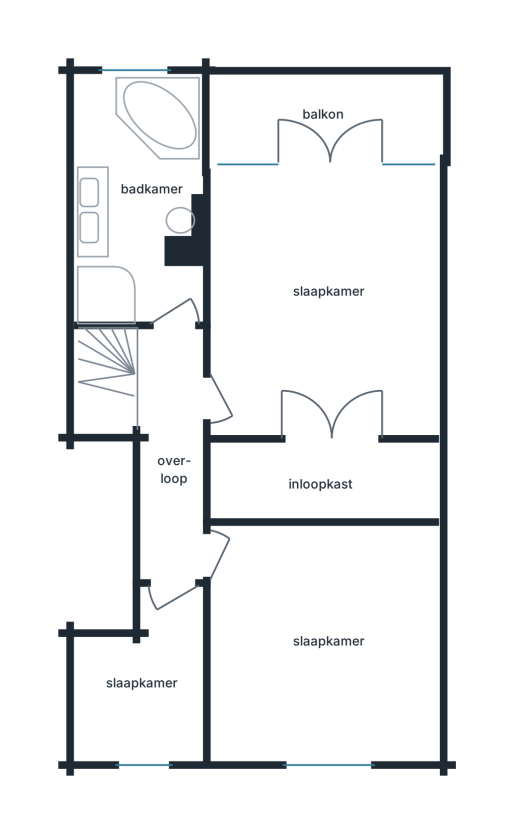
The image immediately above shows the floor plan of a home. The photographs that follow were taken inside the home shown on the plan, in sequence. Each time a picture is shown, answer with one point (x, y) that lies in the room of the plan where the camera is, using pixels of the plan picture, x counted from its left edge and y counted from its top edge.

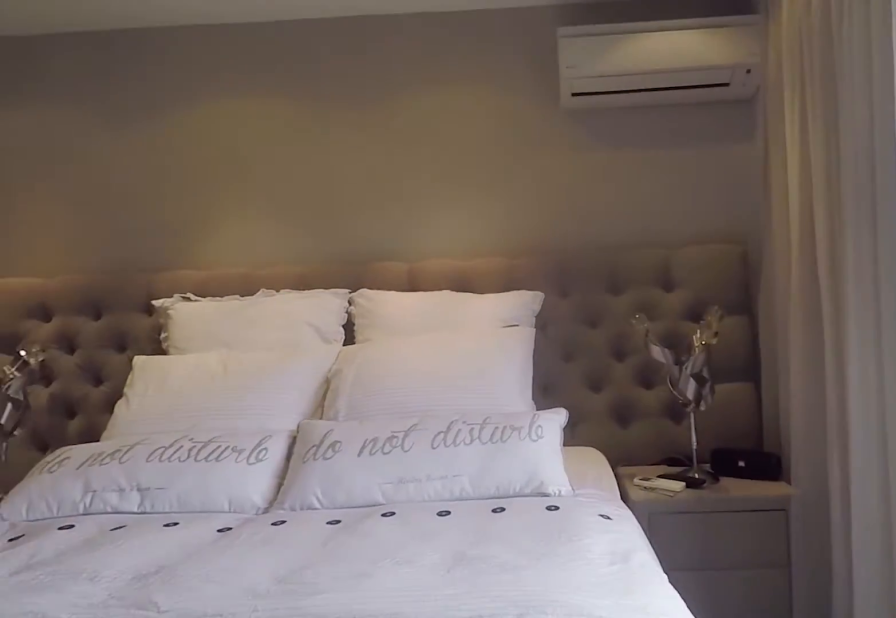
(324, 354)
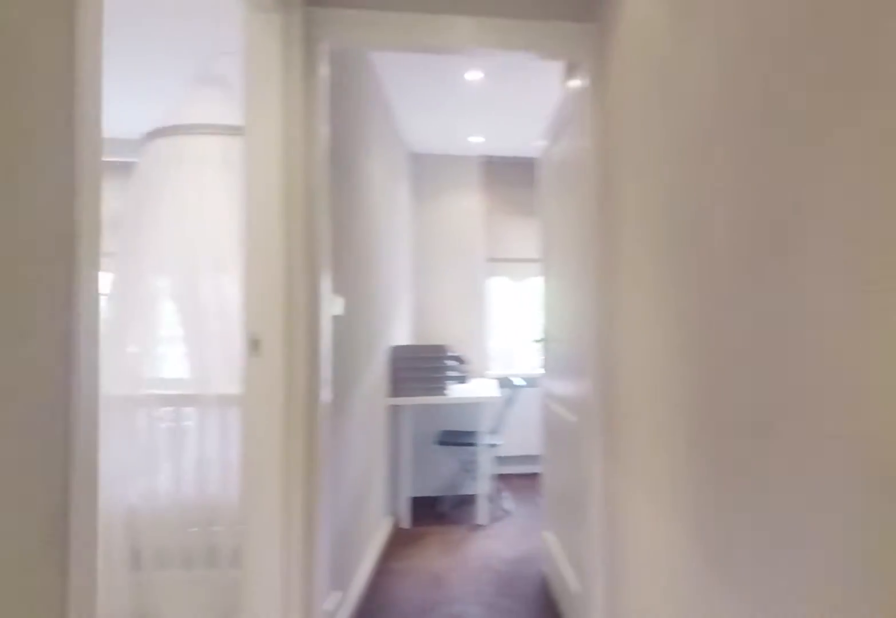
(172, 451)
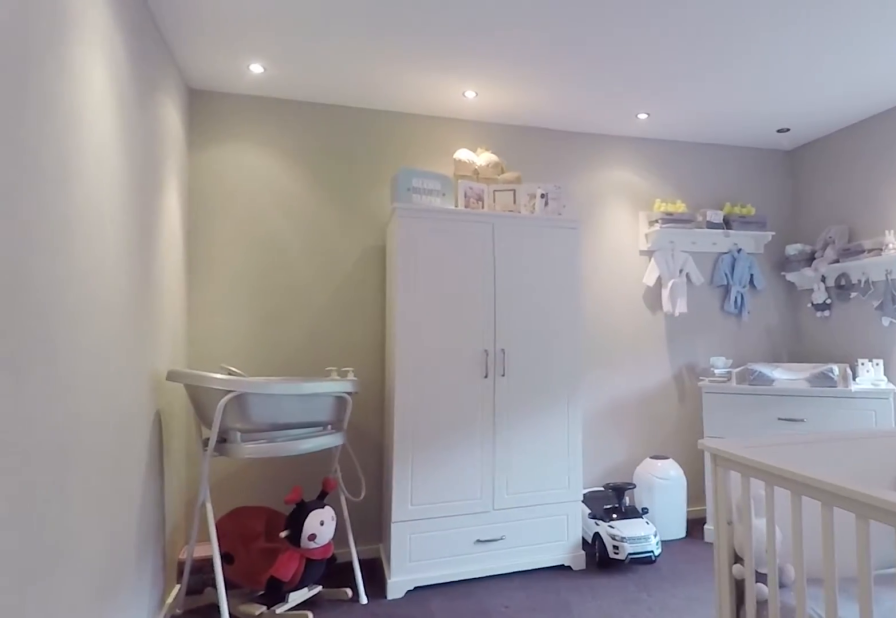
(259, 678)
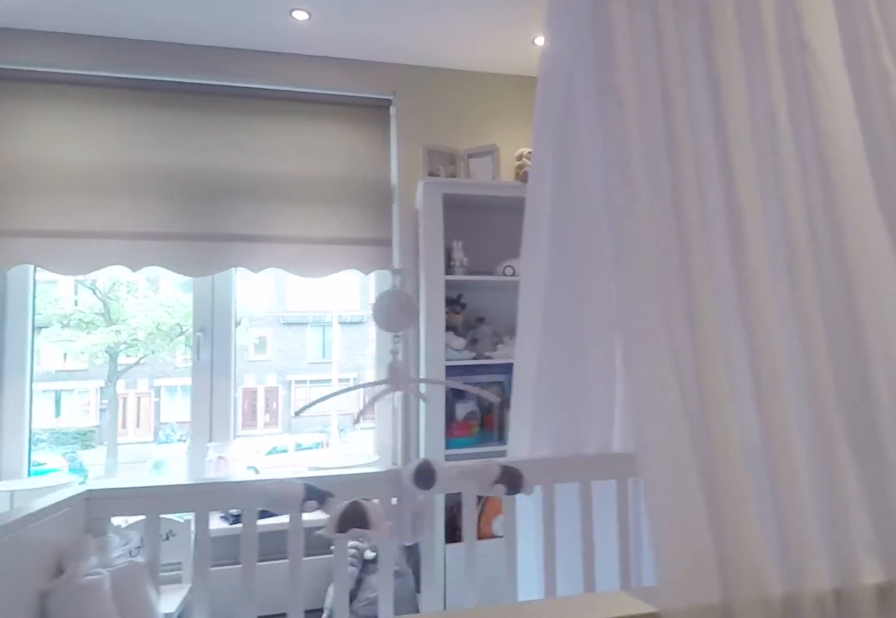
(259, 678)
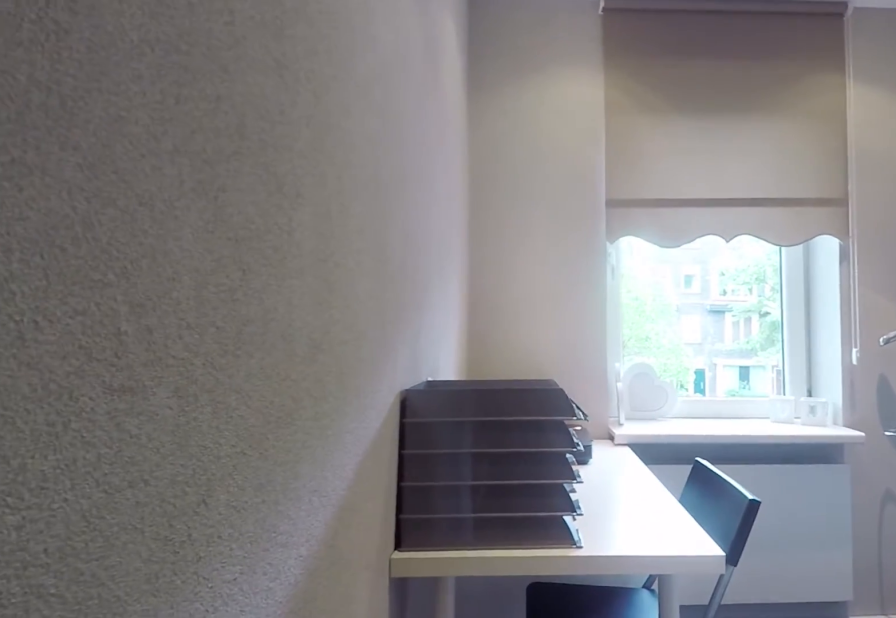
(146, 685)
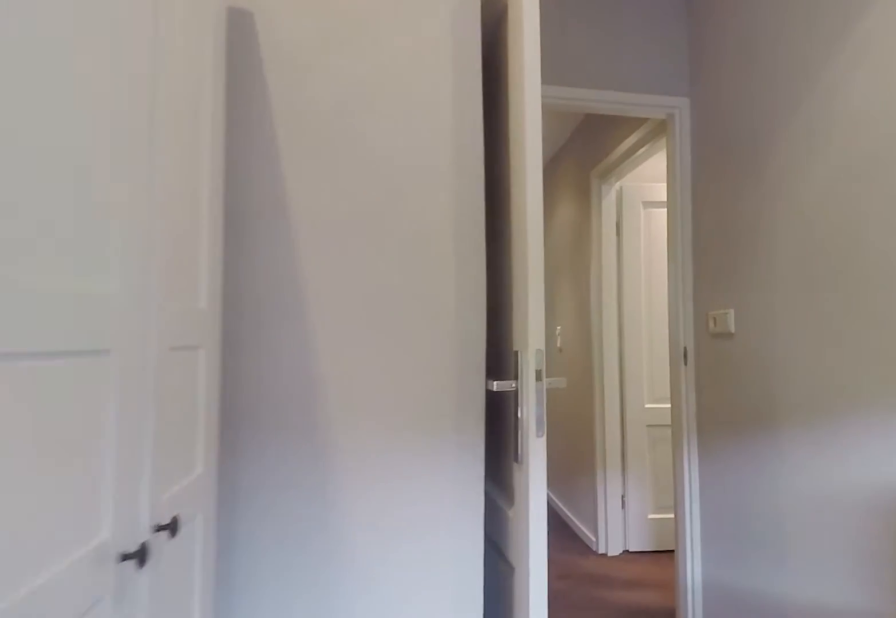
(146, 685)
